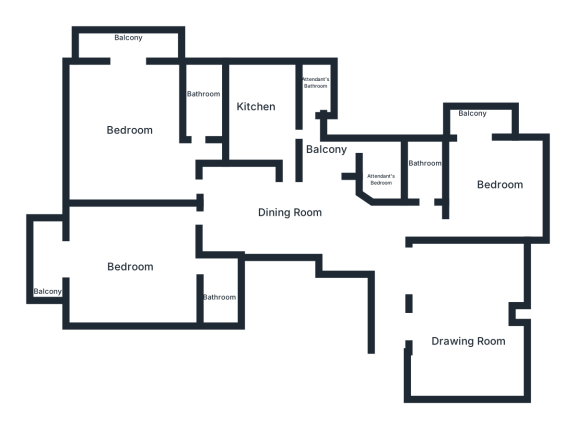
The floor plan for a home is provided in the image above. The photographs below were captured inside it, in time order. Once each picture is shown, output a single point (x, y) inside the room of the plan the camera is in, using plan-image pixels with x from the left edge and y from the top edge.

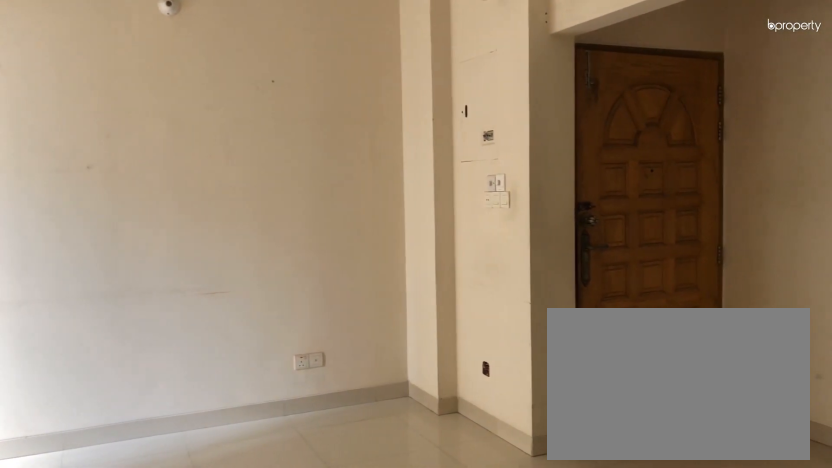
(460, 323)
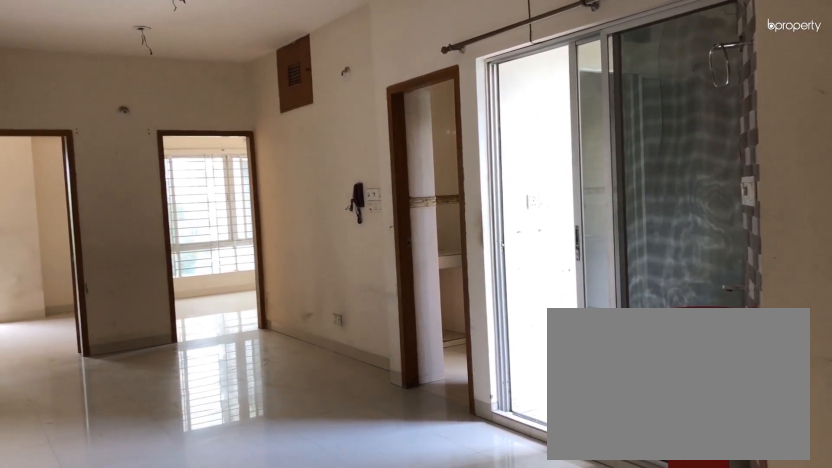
(281, 207)
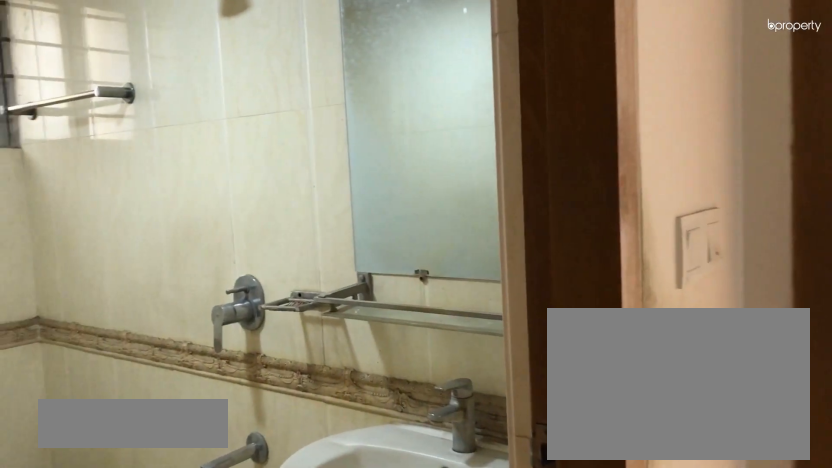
(426, 168)
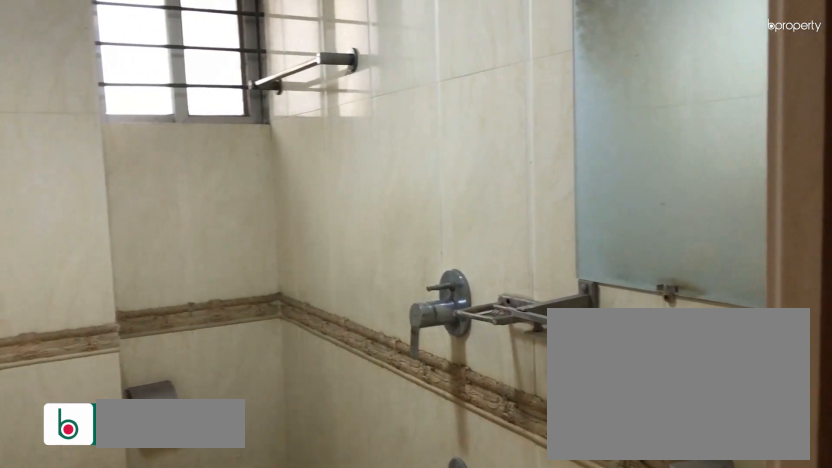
(426, 168)
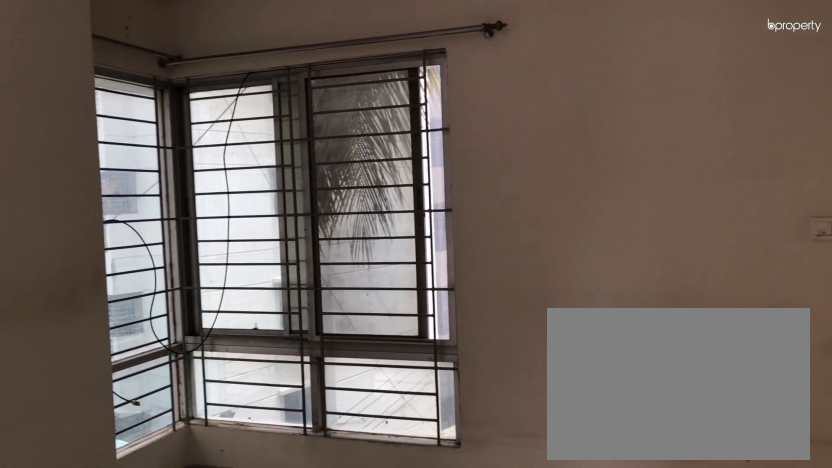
(493, 178)
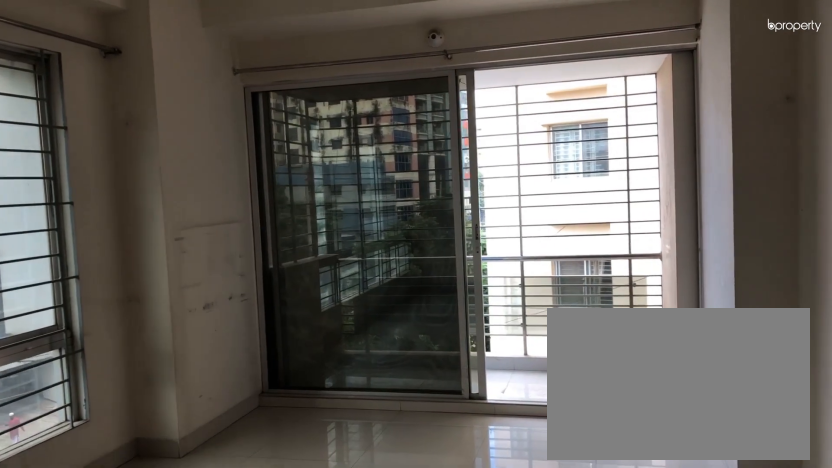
(128, 128)
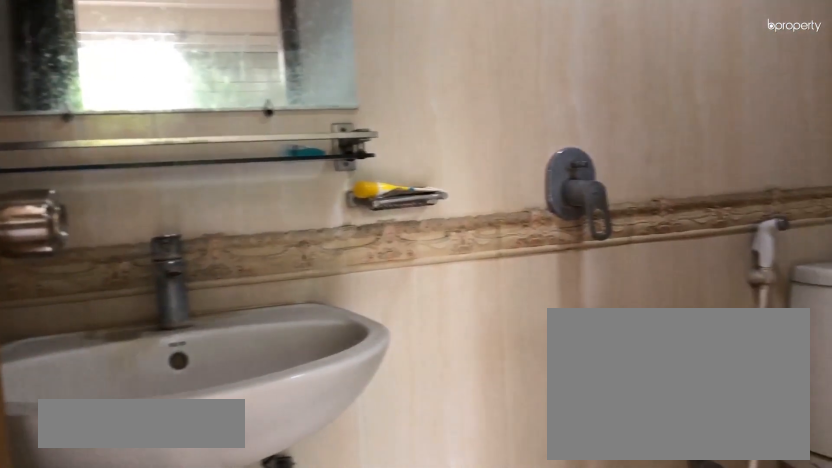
(220, 289)
